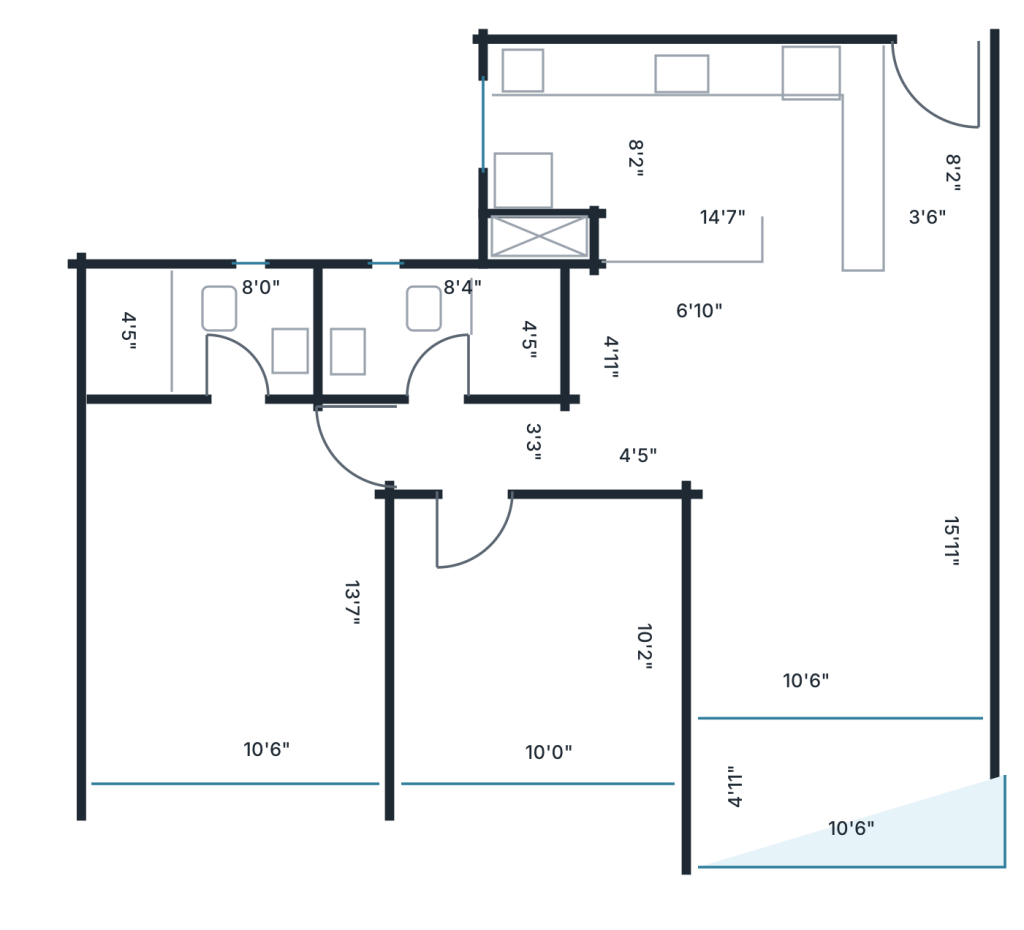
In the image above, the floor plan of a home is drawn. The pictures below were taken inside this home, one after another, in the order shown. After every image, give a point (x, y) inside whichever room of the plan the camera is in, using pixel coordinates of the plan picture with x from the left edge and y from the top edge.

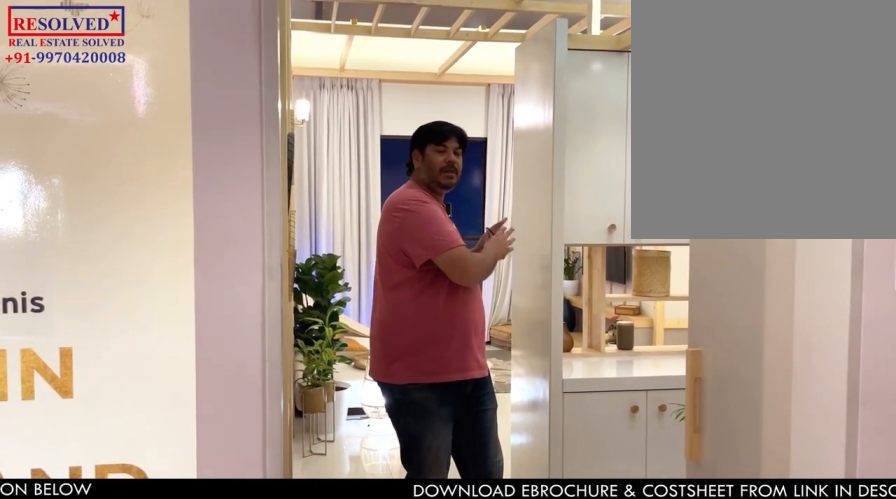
(936, 153)
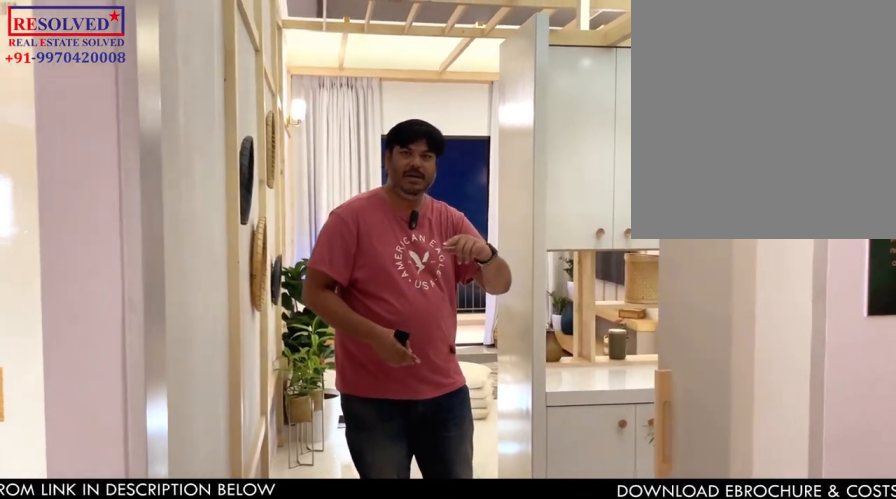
(936, 153)
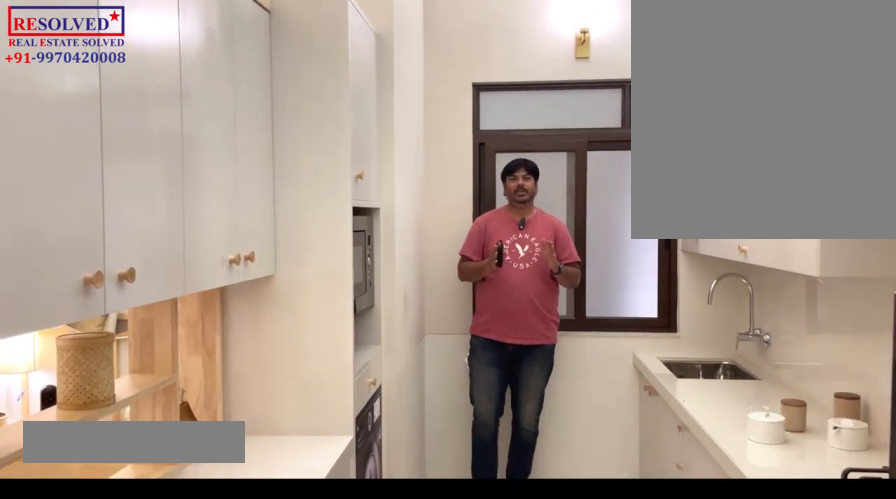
(688, 151)
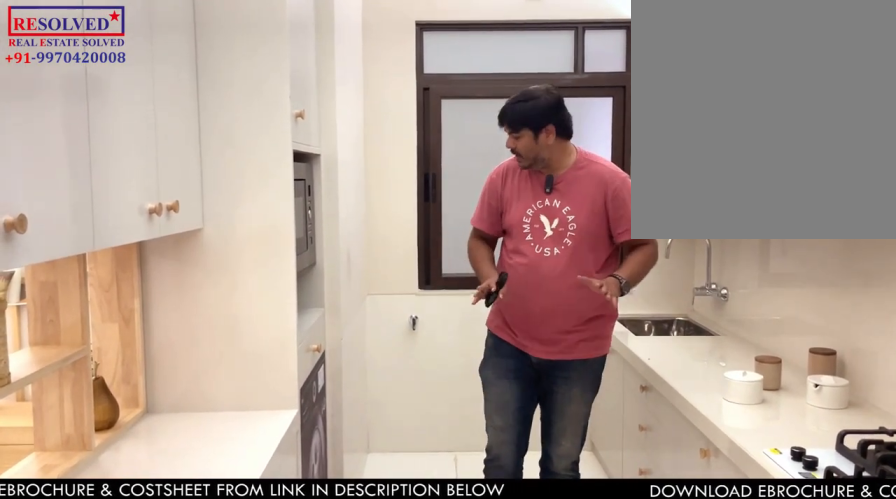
(688, 151)
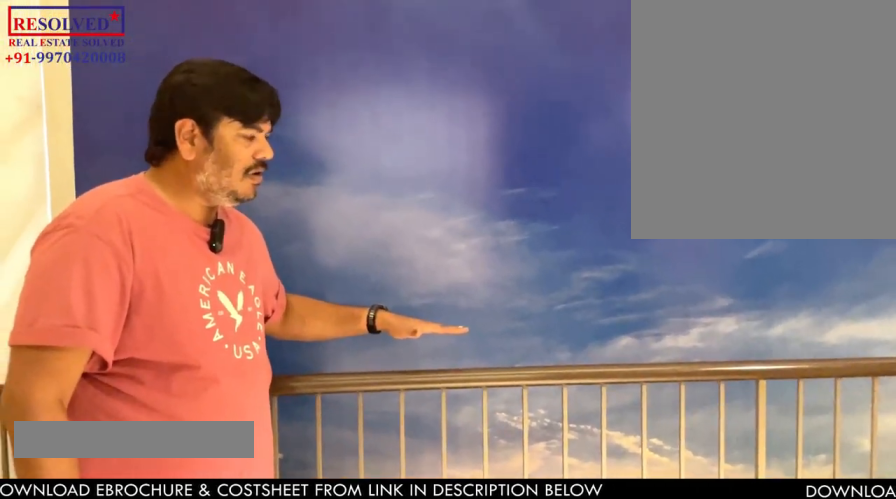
(839, 788)
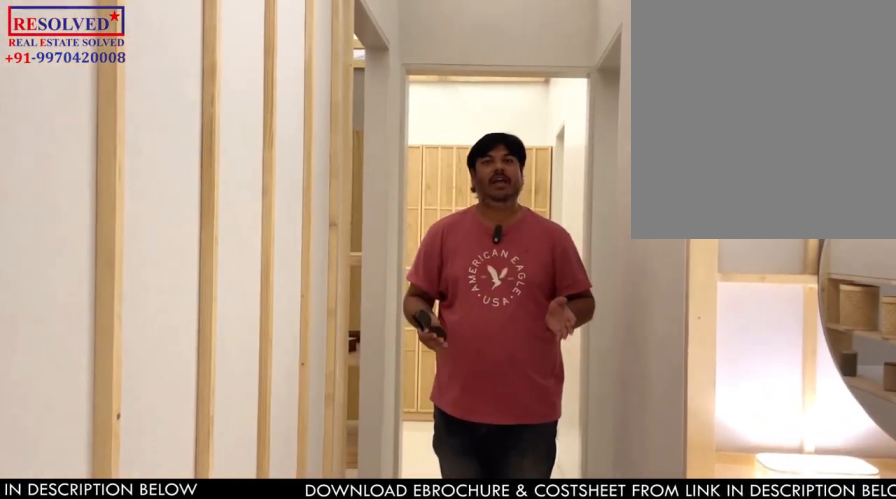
(476, 446)
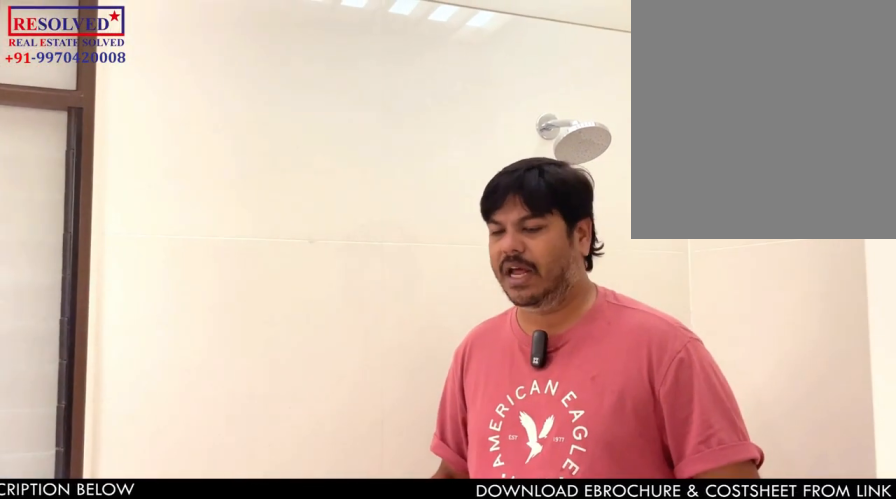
(442, 332)
